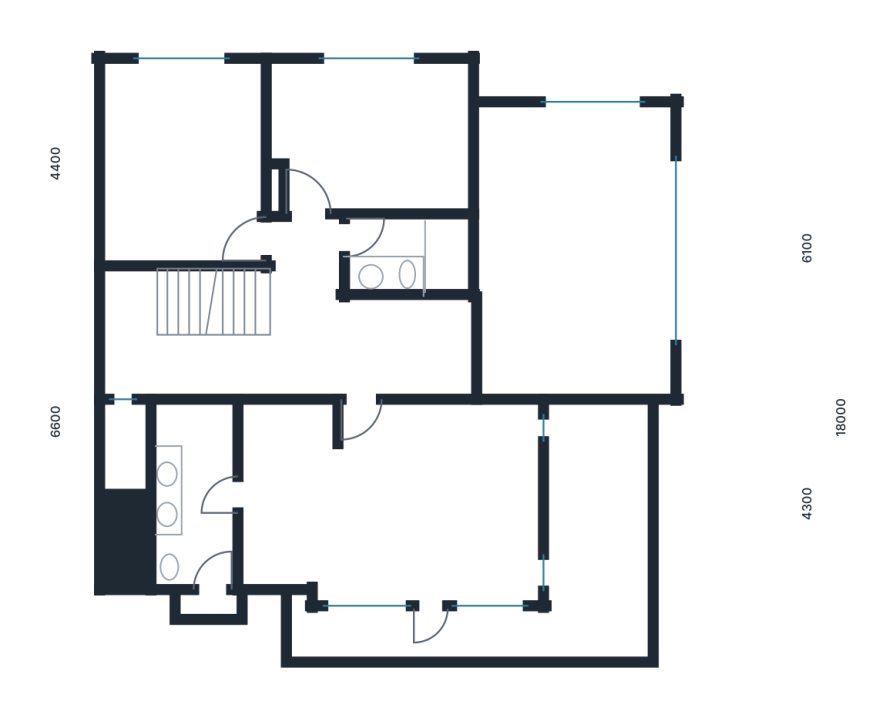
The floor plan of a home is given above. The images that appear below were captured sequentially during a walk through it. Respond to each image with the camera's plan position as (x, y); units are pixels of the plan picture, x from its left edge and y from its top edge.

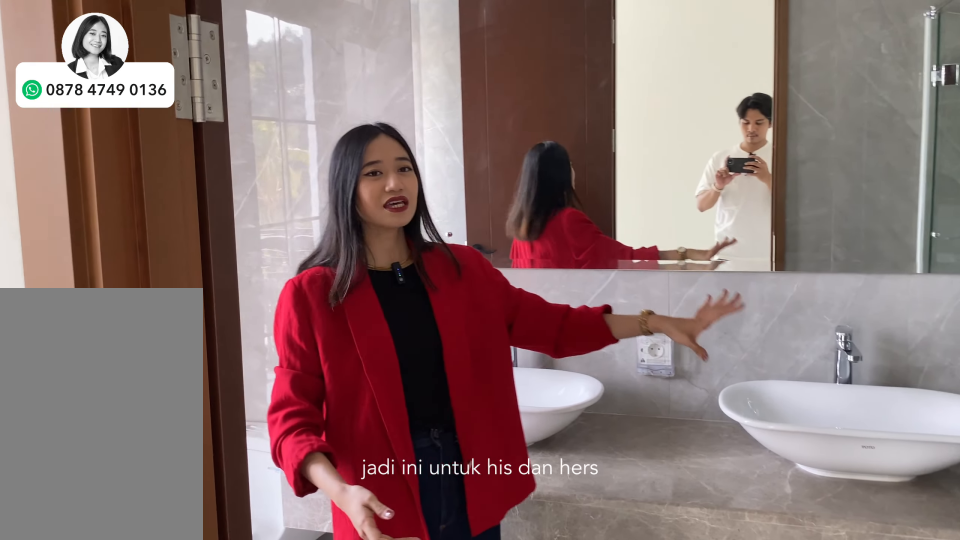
(206, 484)
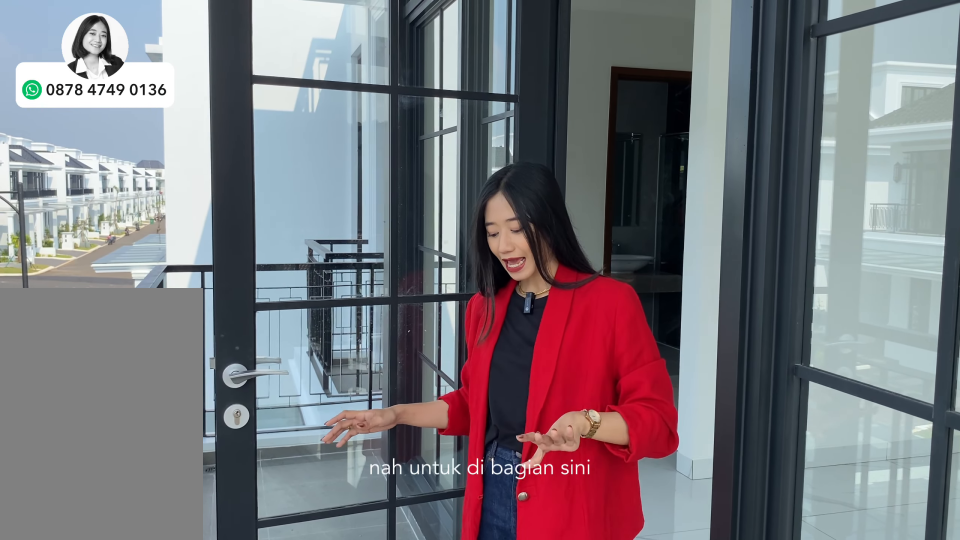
(469, 638)
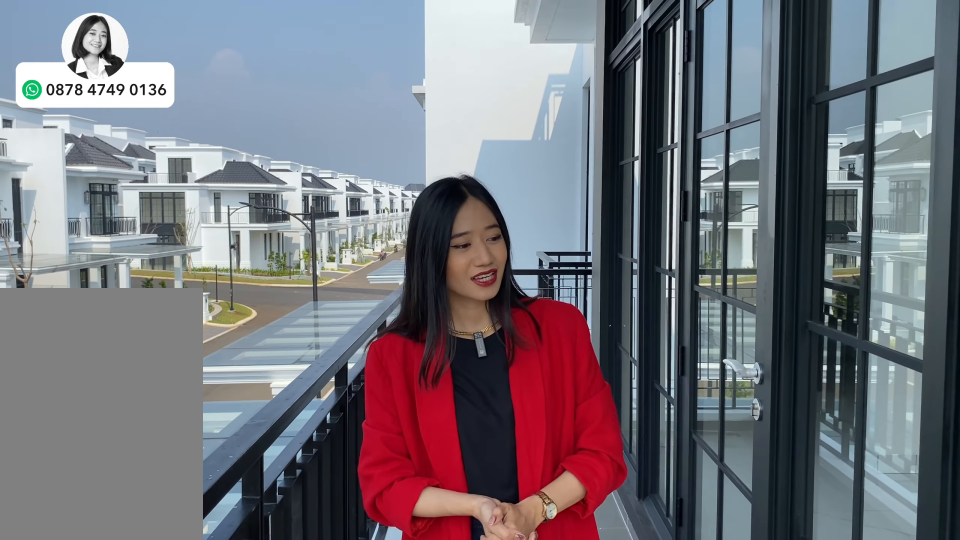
(469, 638)
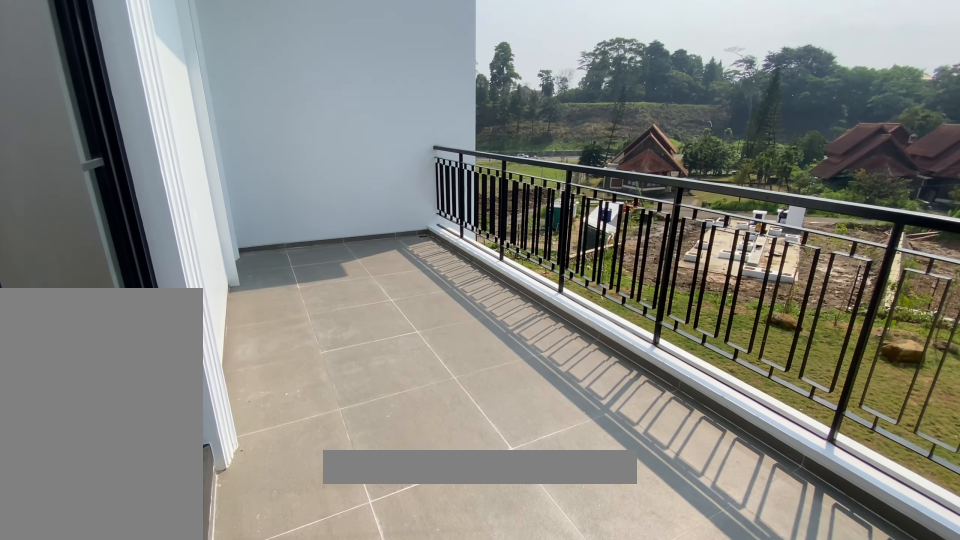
(610, 515)
